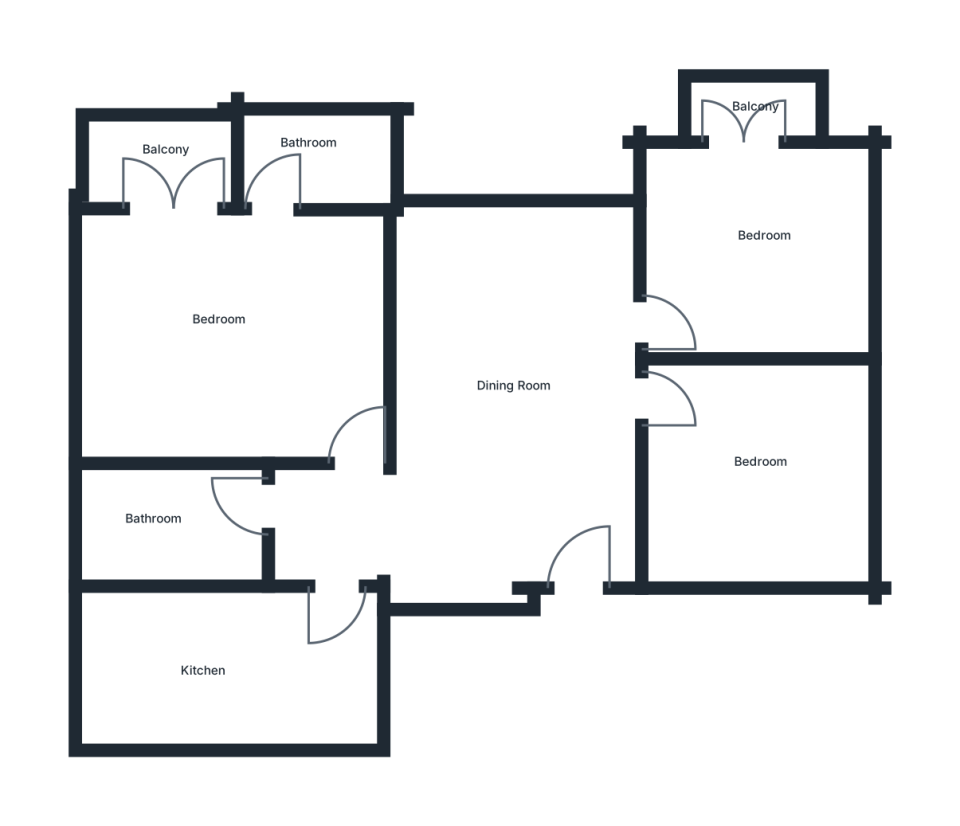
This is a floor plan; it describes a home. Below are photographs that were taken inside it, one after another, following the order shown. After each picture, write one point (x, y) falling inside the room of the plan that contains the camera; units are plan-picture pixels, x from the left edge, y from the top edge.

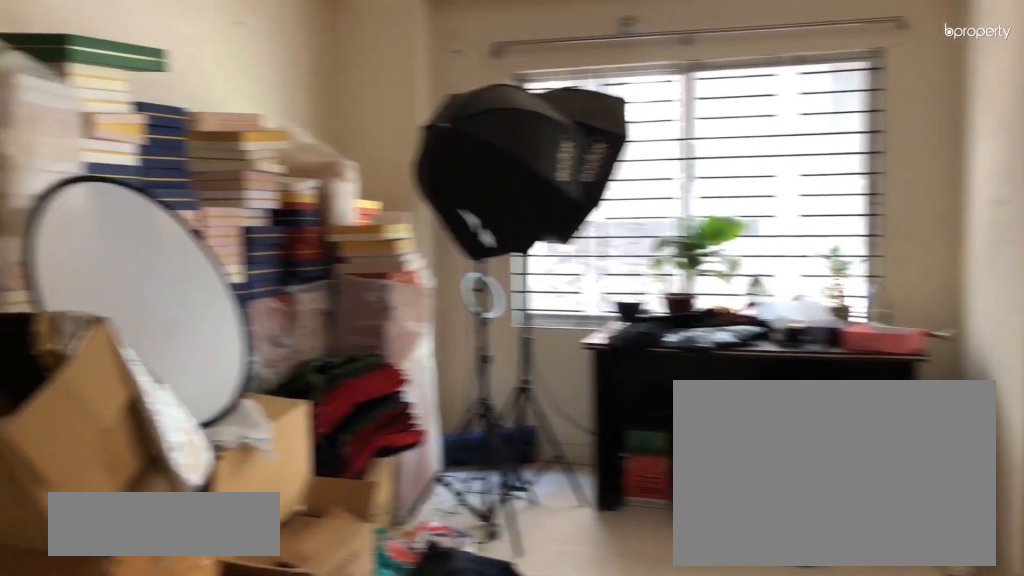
(526, 445)
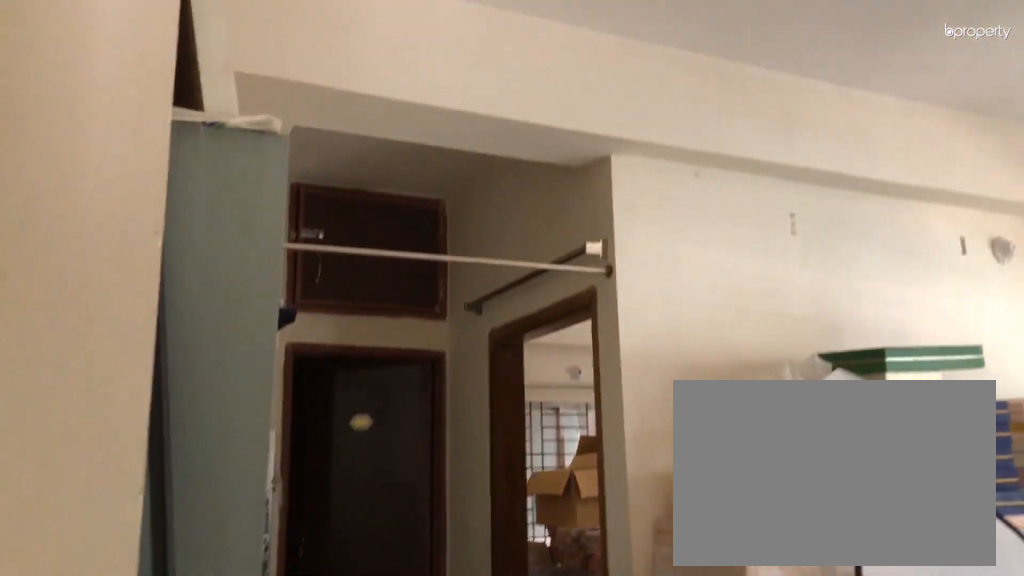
(524, 427)
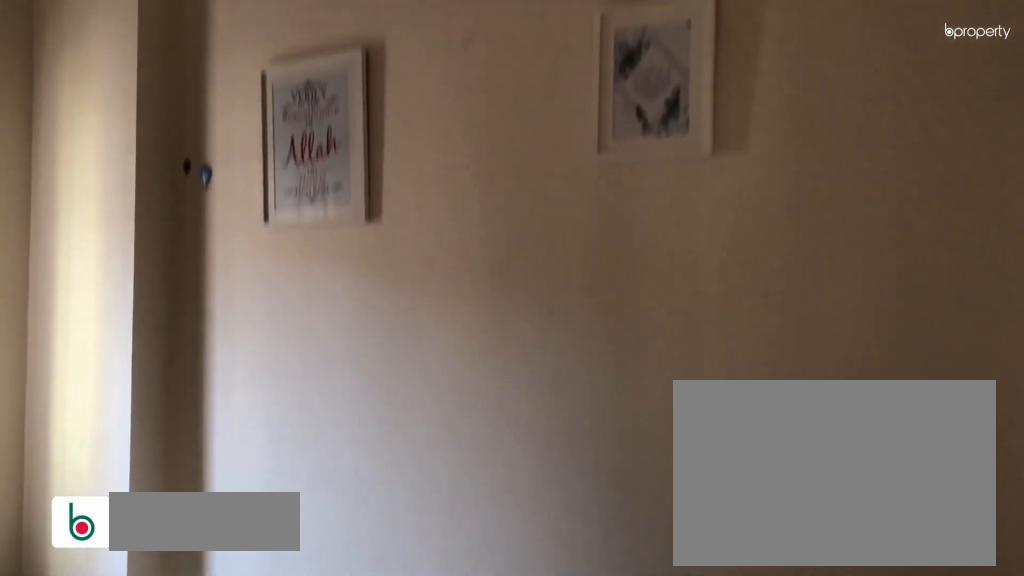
(763, 460)
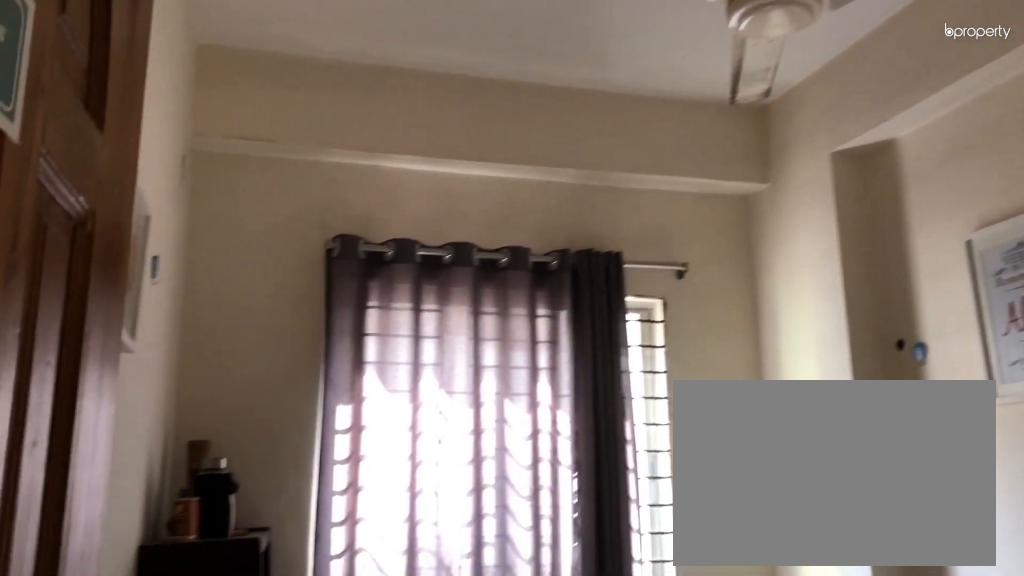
(763, 460)
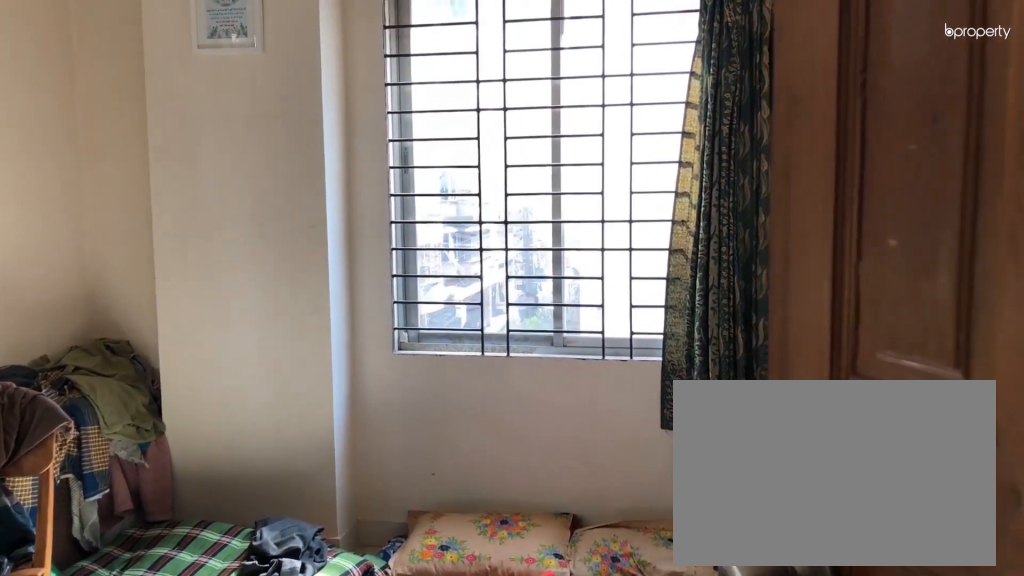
(739, 308)
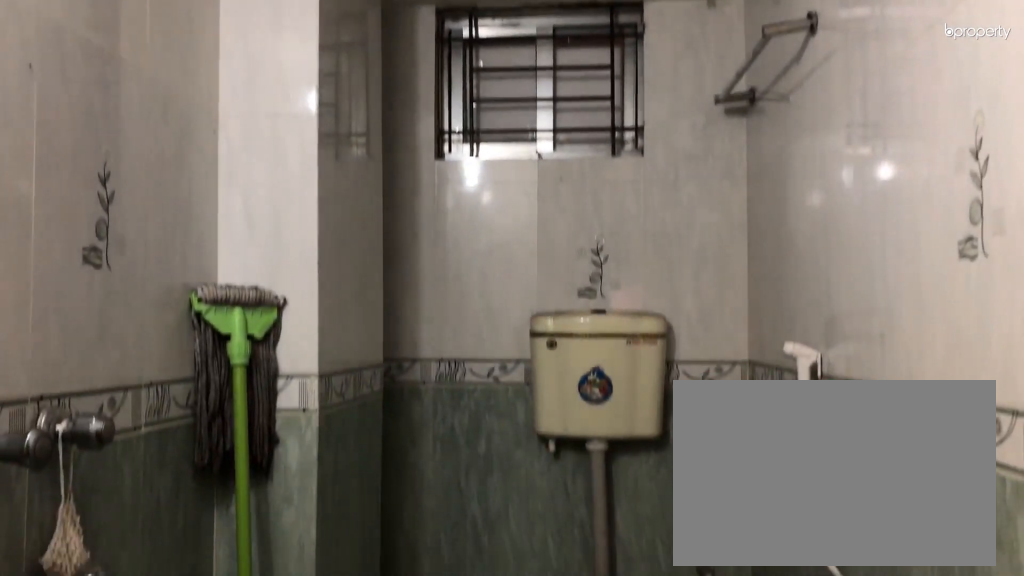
(189, 508)
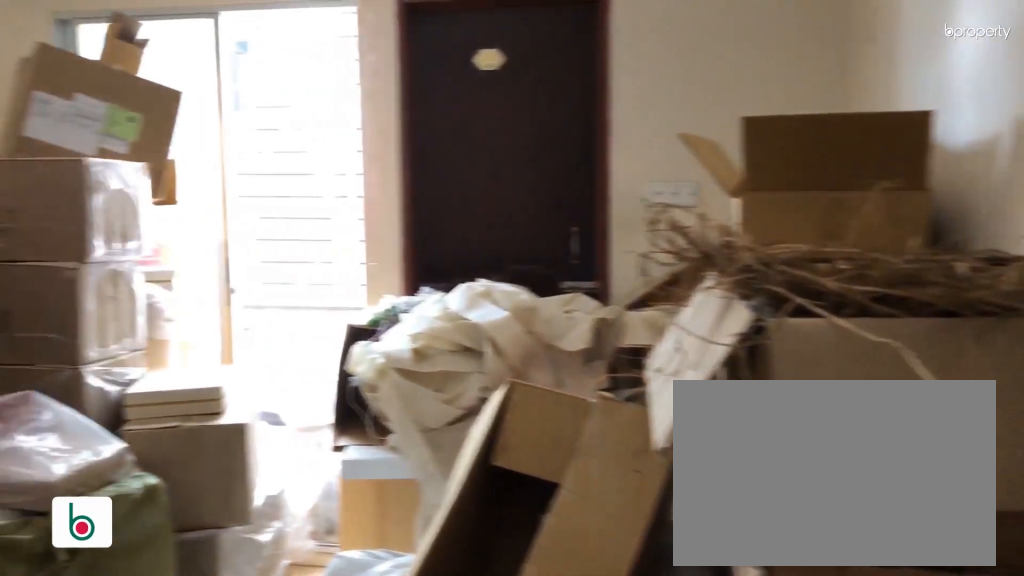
(257, 325)
